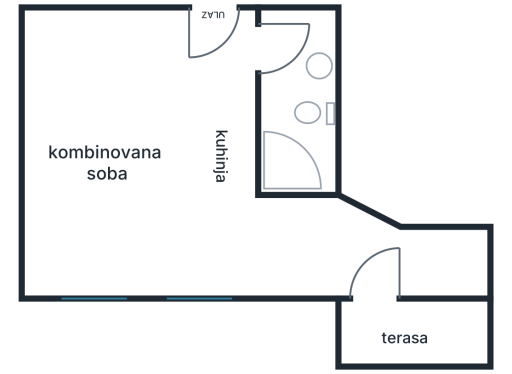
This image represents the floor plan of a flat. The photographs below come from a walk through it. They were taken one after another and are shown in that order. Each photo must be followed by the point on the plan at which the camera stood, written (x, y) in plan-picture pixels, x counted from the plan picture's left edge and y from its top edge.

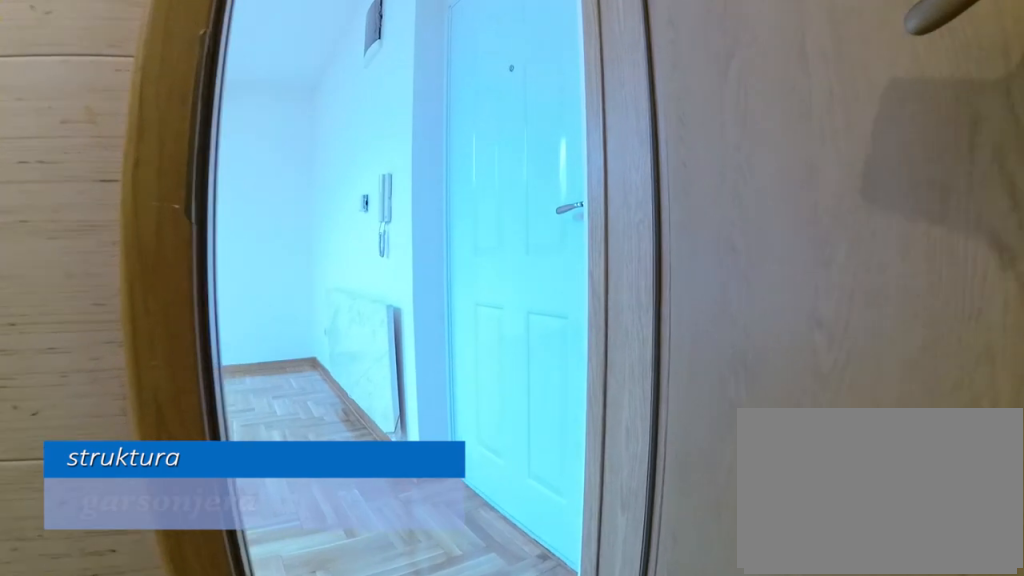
(309, 66)
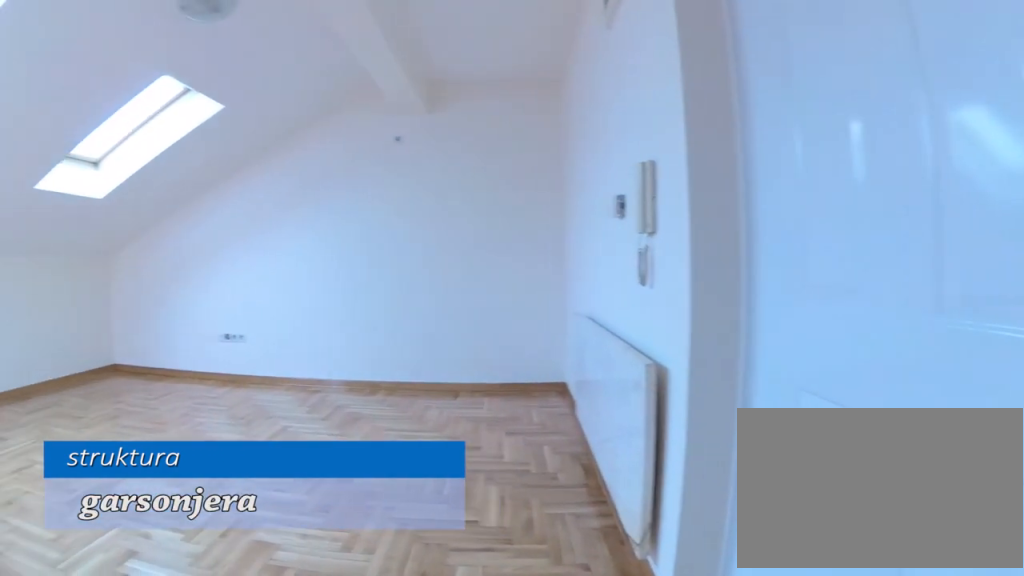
(283, 46)
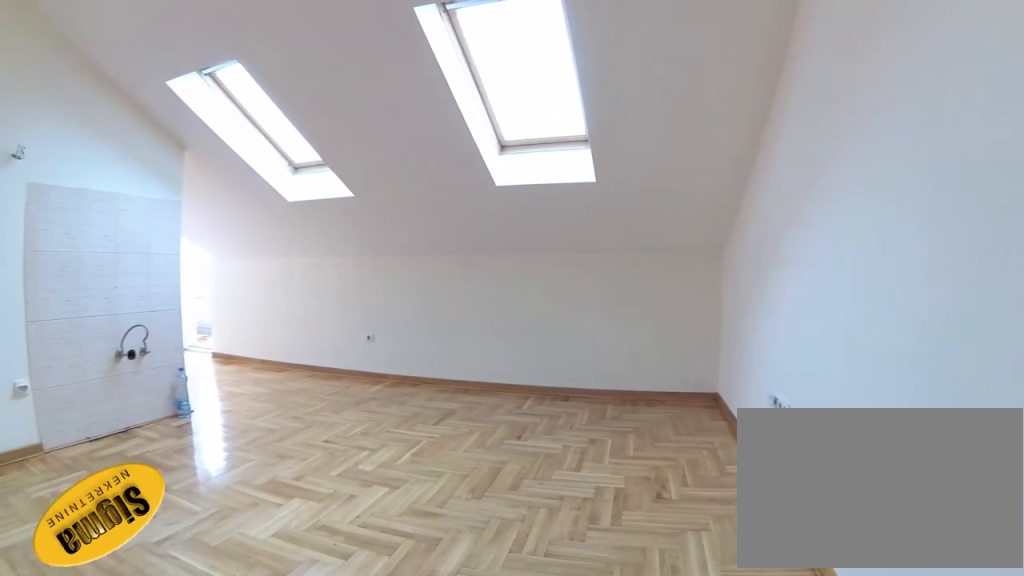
(87, 56)
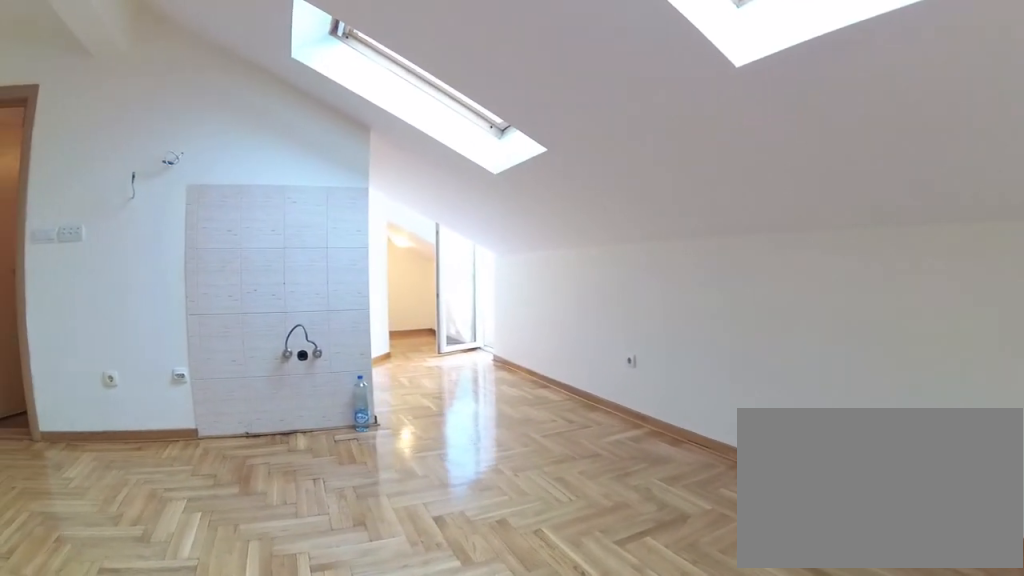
(60, 148)
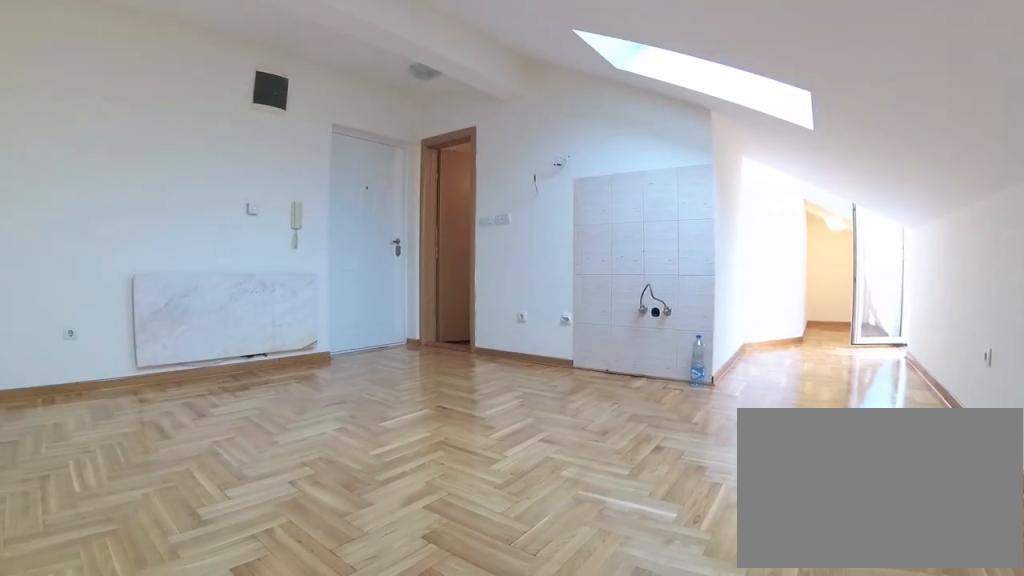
(58, 234)
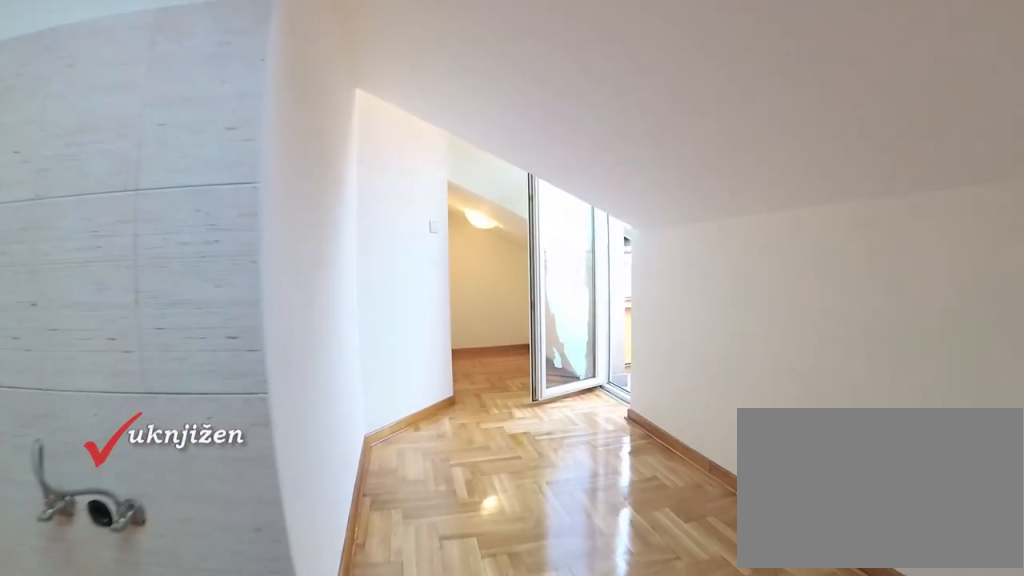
(158, 242)
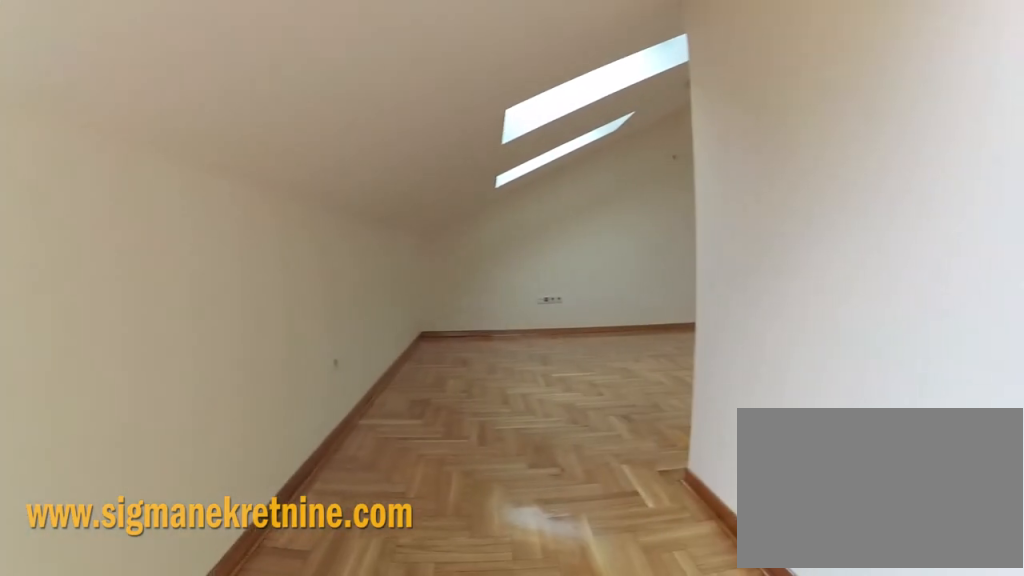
(390, 258)
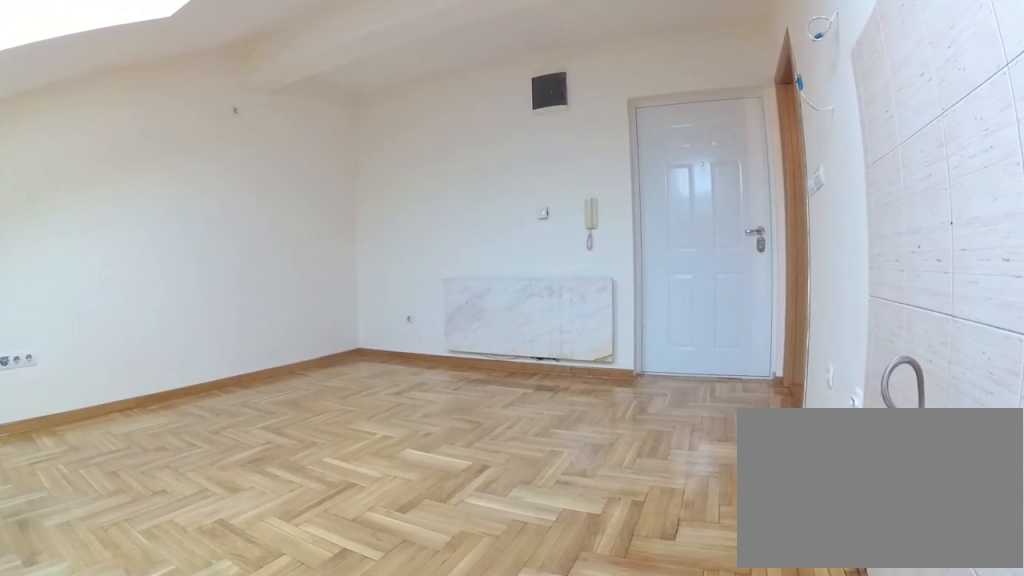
(230, 229)
